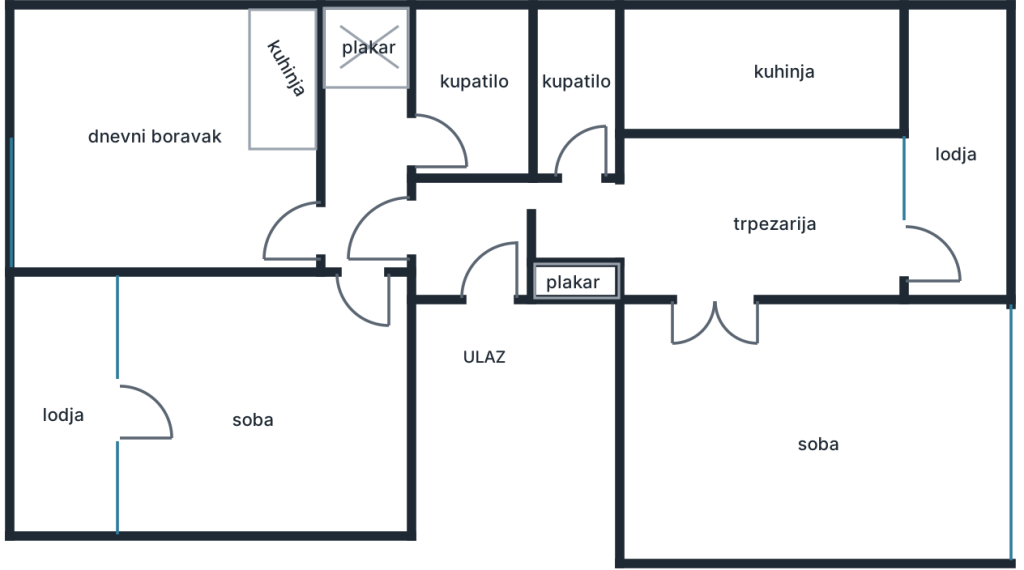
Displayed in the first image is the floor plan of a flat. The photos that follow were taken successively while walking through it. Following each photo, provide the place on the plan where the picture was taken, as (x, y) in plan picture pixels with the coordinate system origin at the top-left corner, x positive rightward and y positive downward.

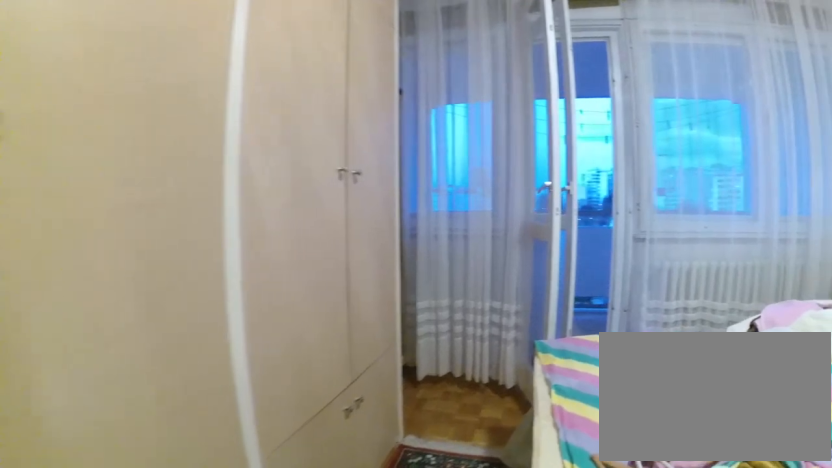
(352, 436)
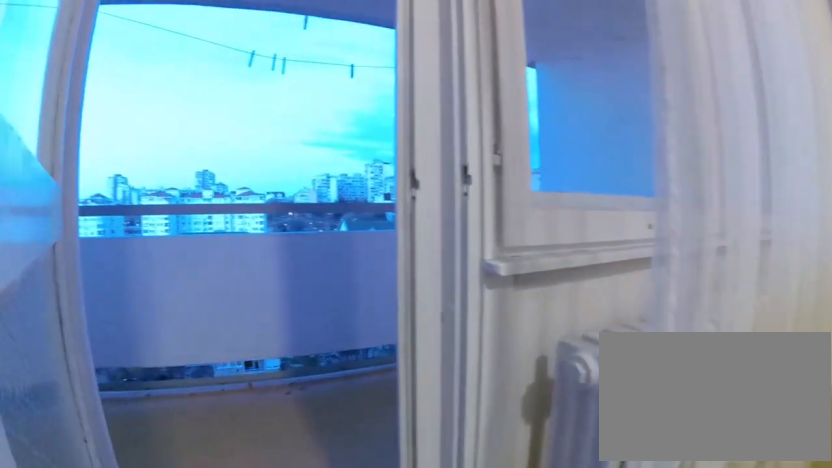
(209, 438)
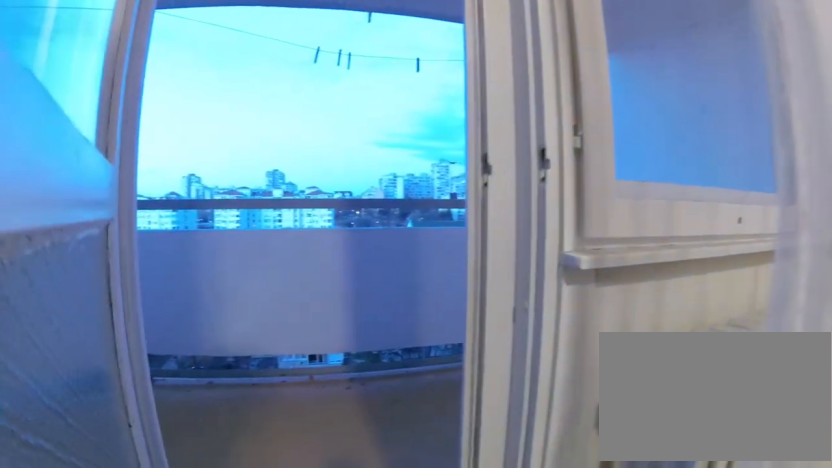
(197, 437)
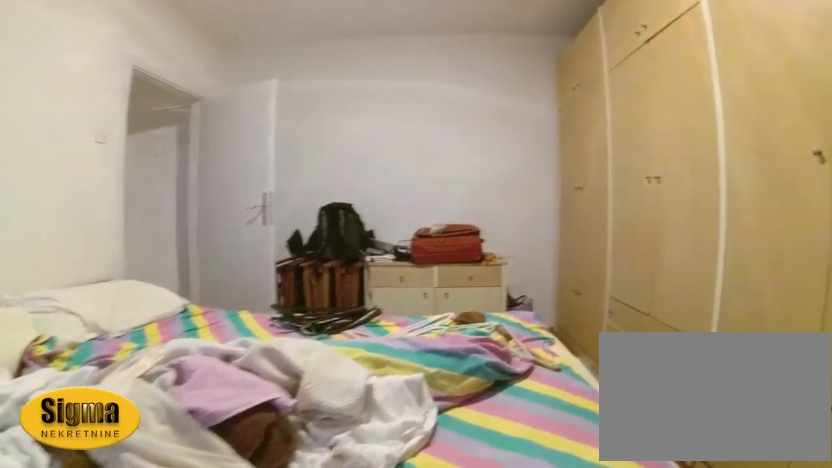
(135, 438)
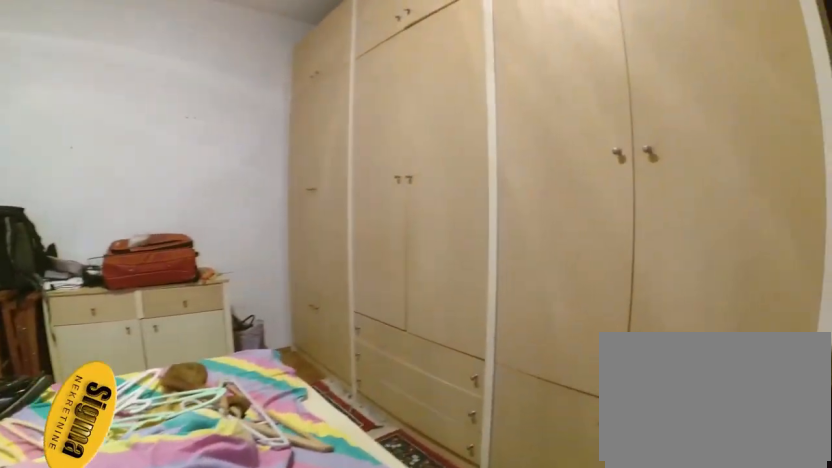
(153, 438)
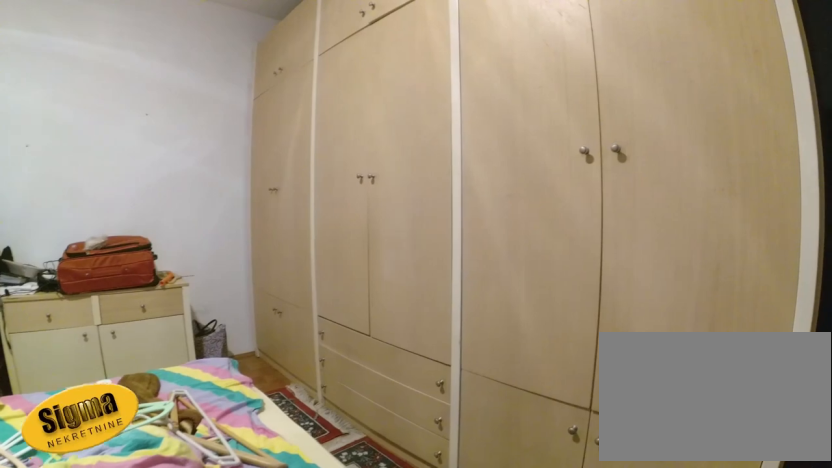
(160, 439)
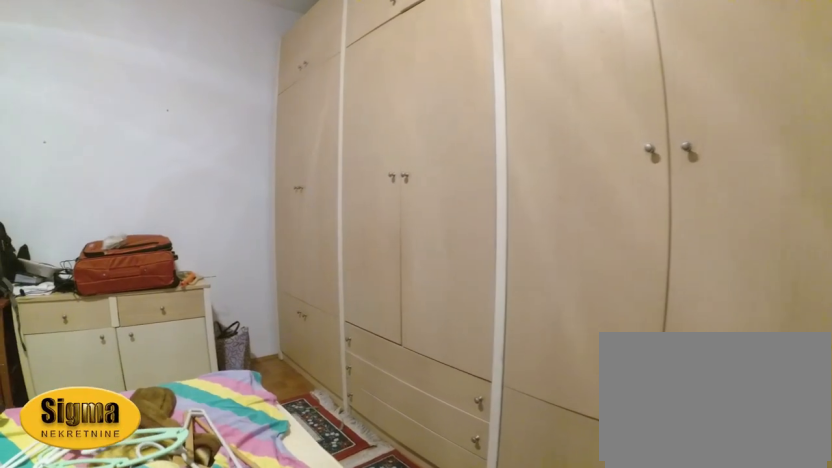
(172, 439)
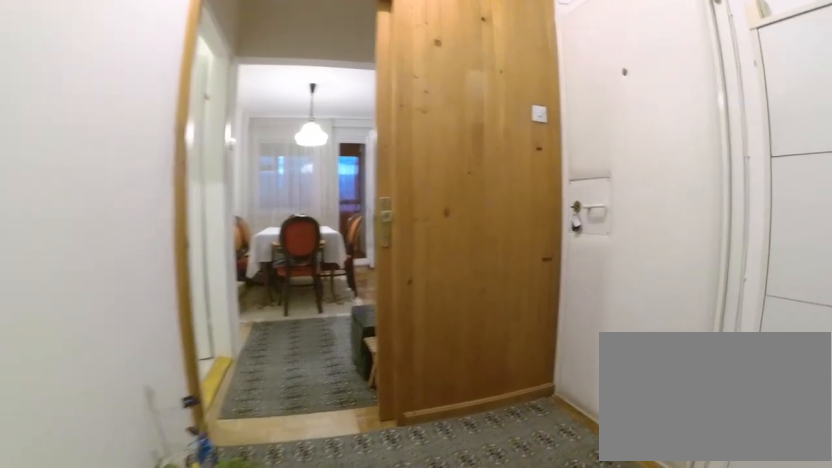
(411, 236)
